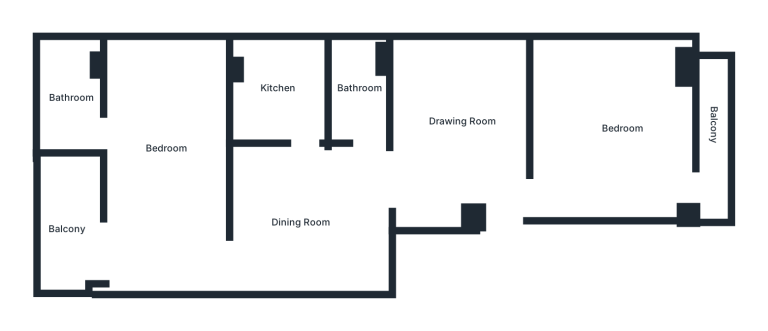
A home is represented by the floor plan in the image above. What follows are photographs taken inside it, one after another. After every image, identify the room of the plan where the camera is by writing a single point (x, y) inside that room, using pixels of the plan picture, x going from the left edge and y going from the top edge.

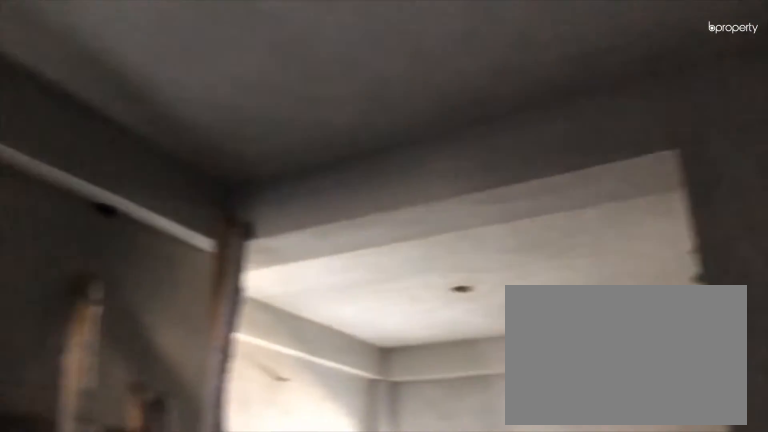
(453, 133)
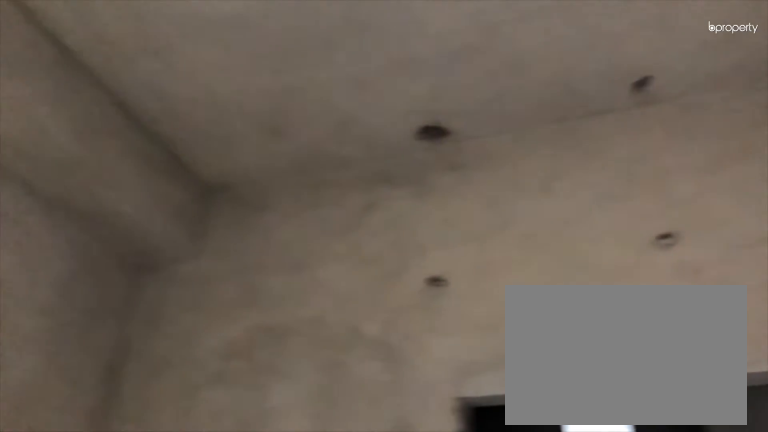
(305, 223)
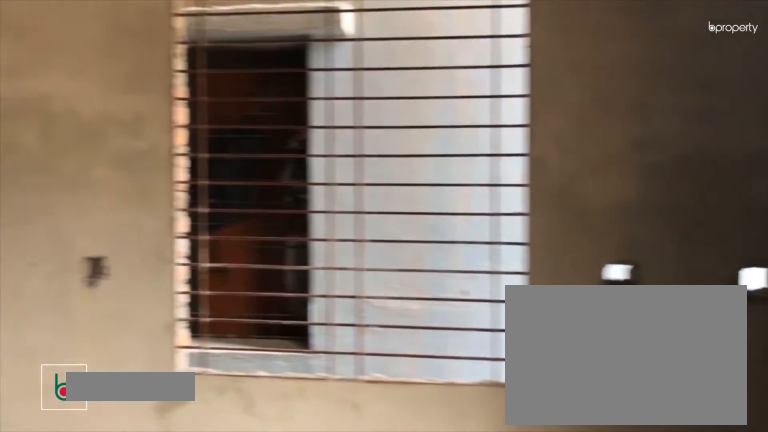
(609, 131)
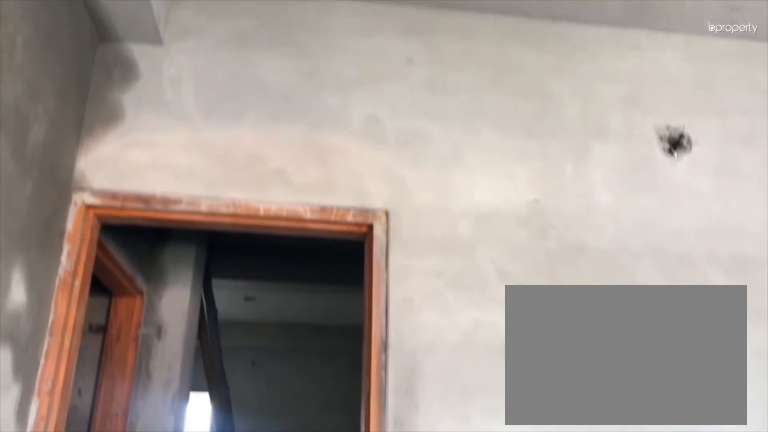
(609, 132)
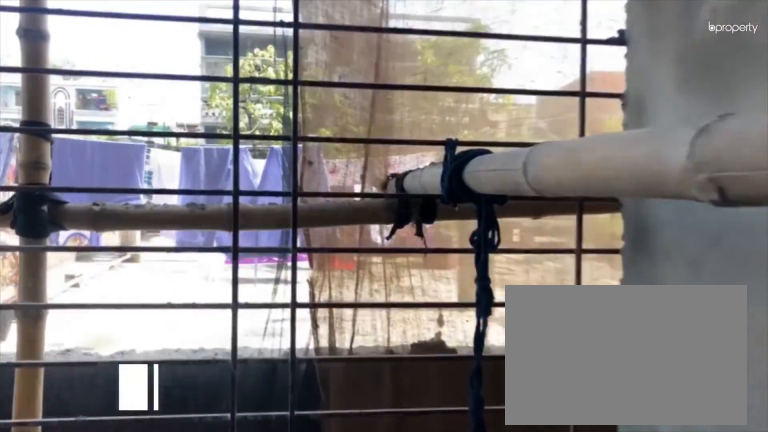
(713, 167)
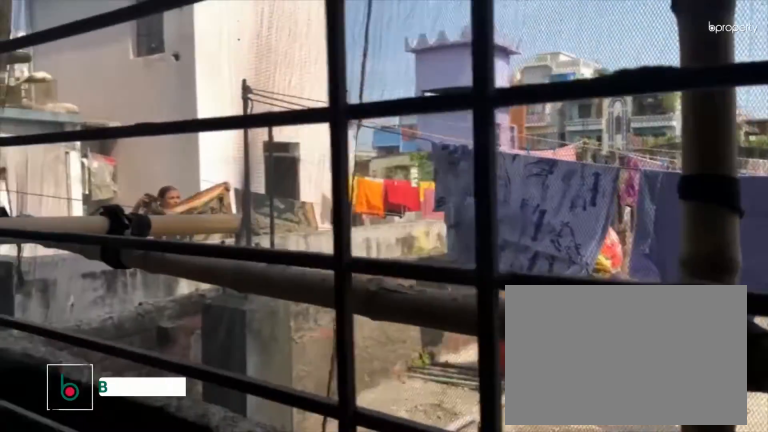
(713, 167)
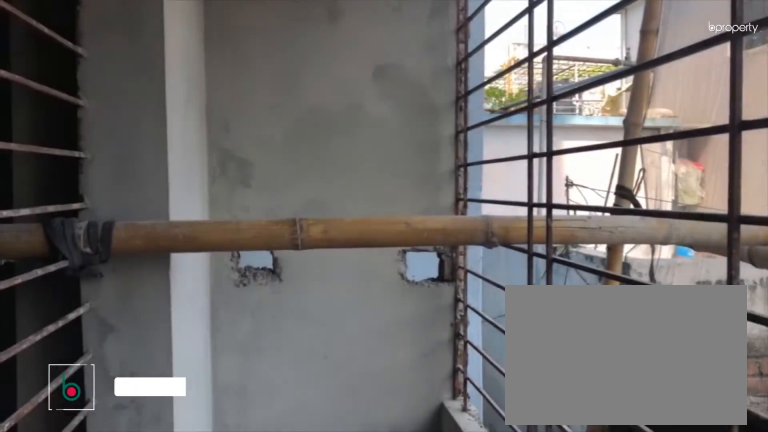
(713, 167)
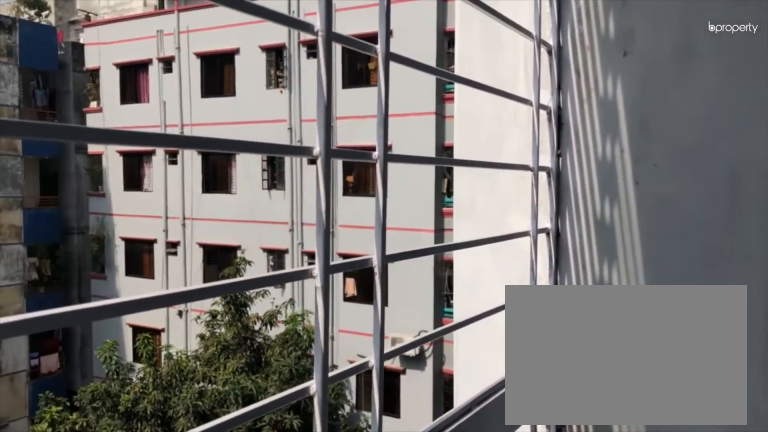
(65, 225)
